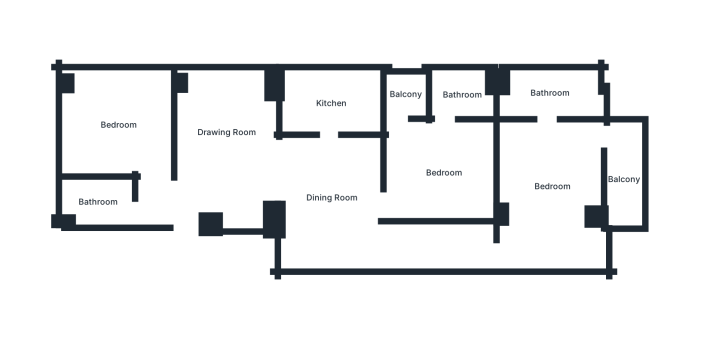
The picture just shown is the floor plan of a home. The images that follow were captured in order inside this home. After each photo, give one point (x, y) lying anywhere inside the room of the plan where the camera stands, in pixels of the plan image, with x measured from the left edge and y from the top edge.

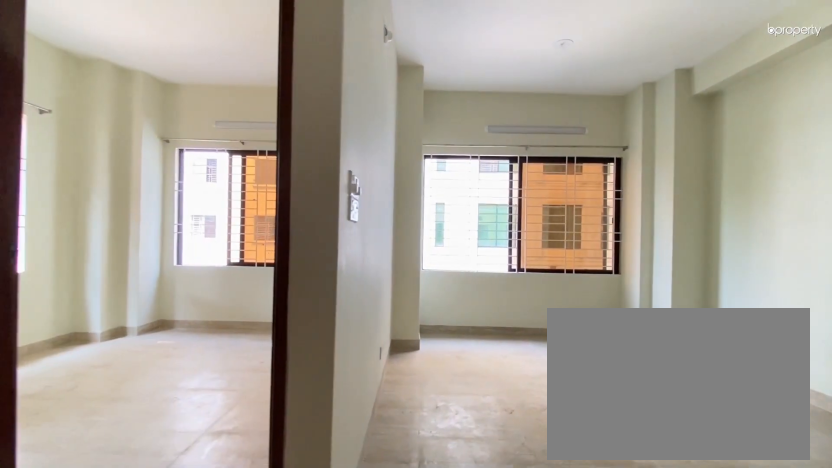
(187, 204)
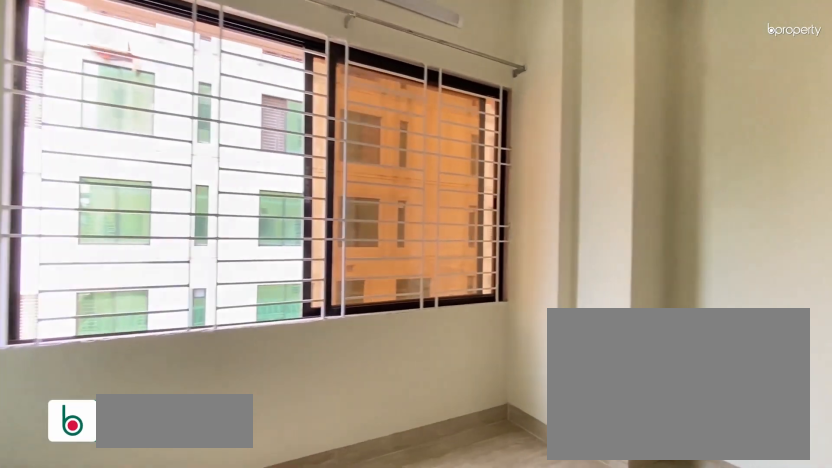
(227, 132)
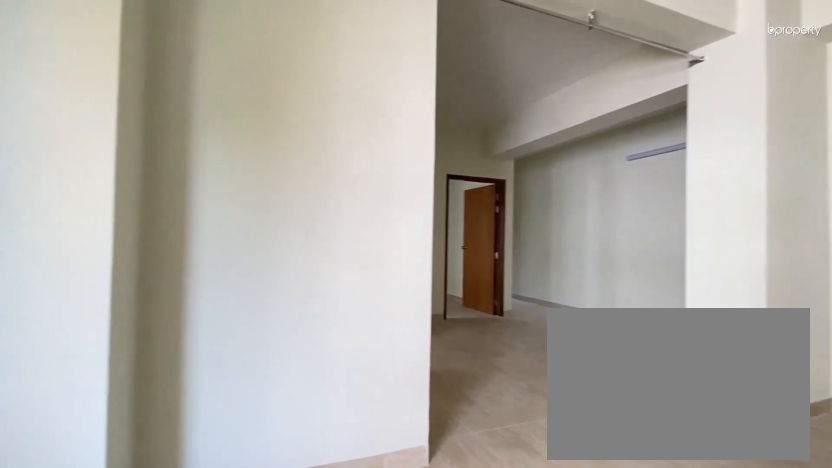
(227, 132)
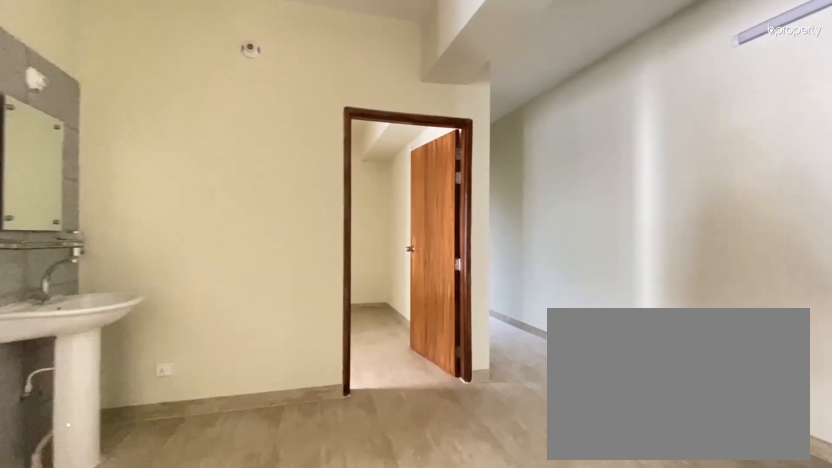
(331, 198)
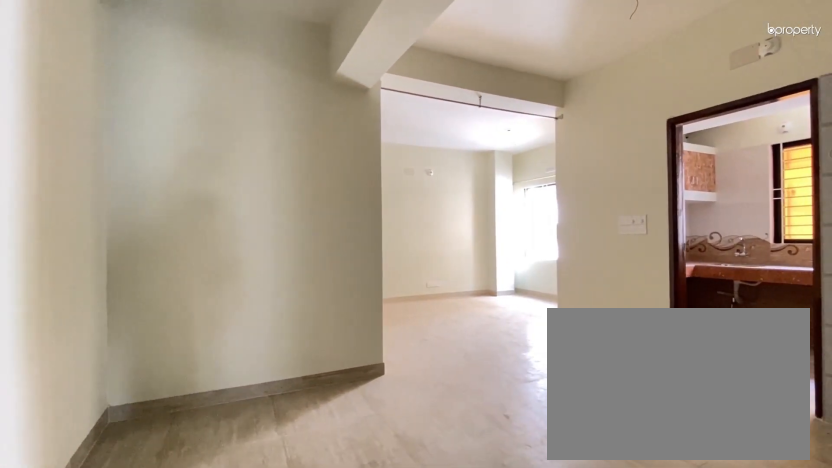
(331, 198)
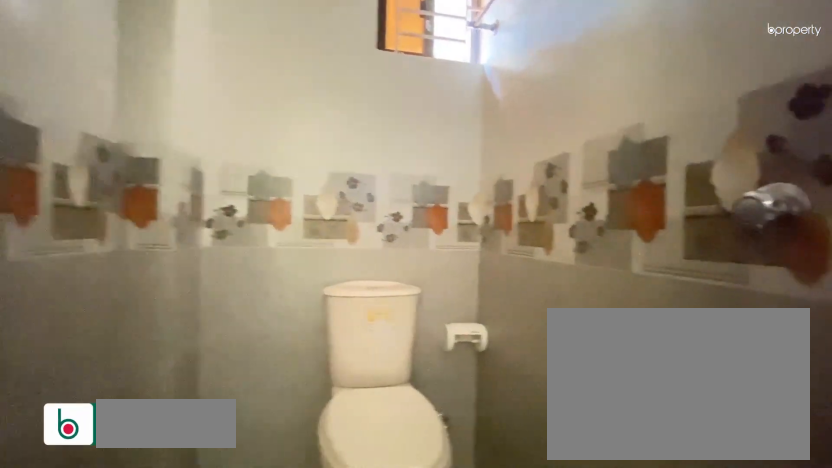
(96, 202)
